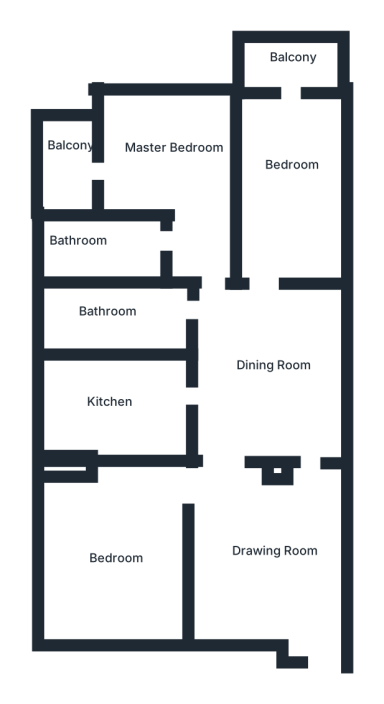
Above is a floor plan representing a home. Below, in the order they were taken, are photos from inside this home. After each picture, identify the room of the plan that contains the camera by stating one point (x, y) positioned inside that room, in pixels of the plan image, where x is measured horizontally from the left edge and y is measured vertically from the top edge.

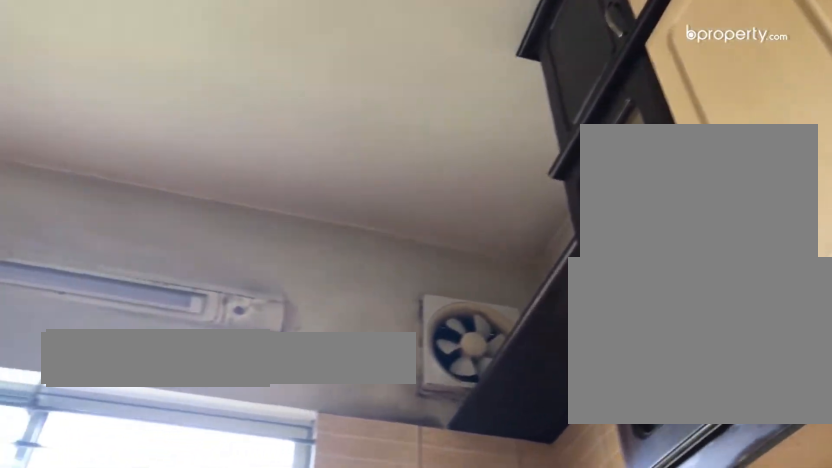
(128, 402)
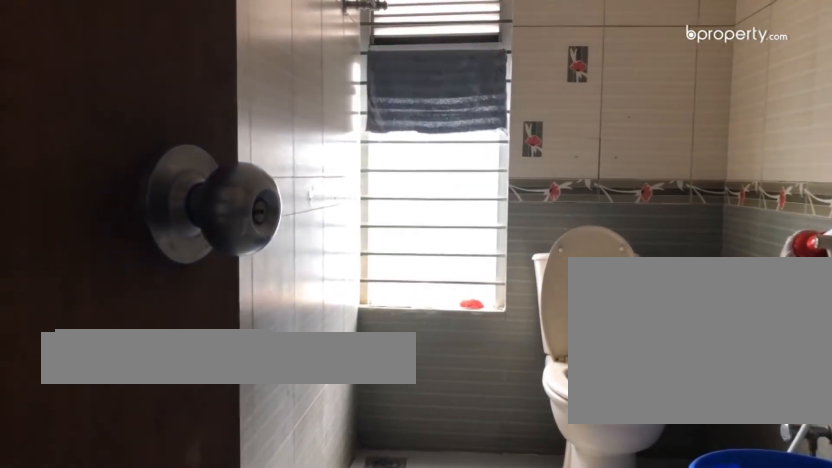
(117, 319)
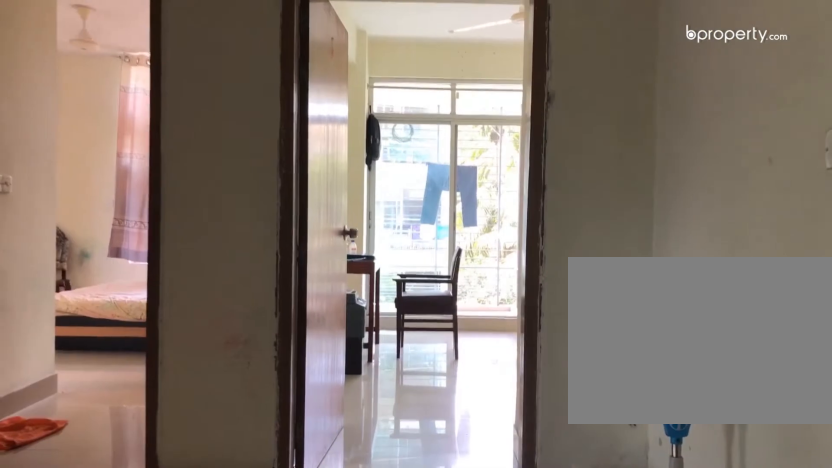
(262, 318)
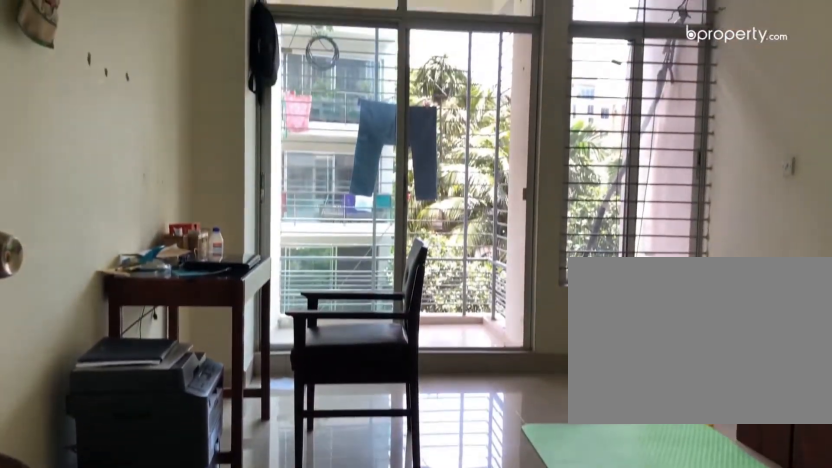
(284, 196)
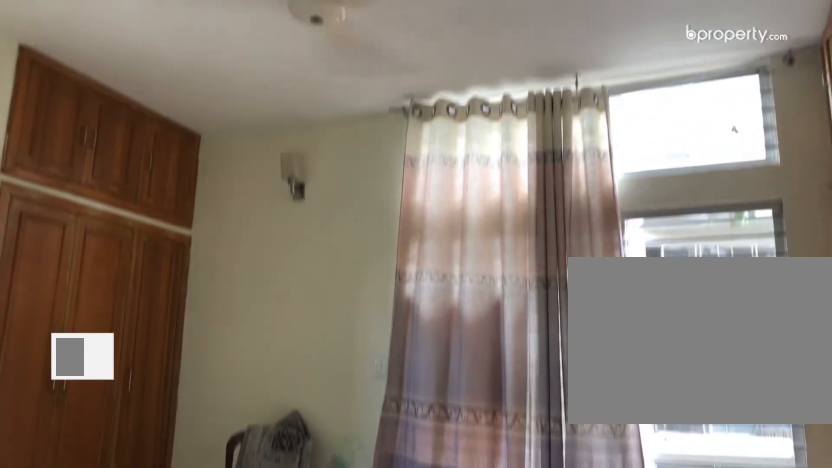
(189, 169)
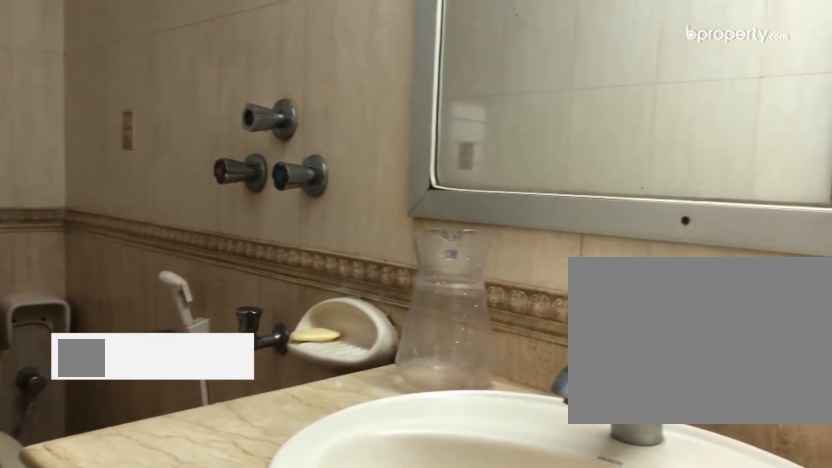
(107, 248)
